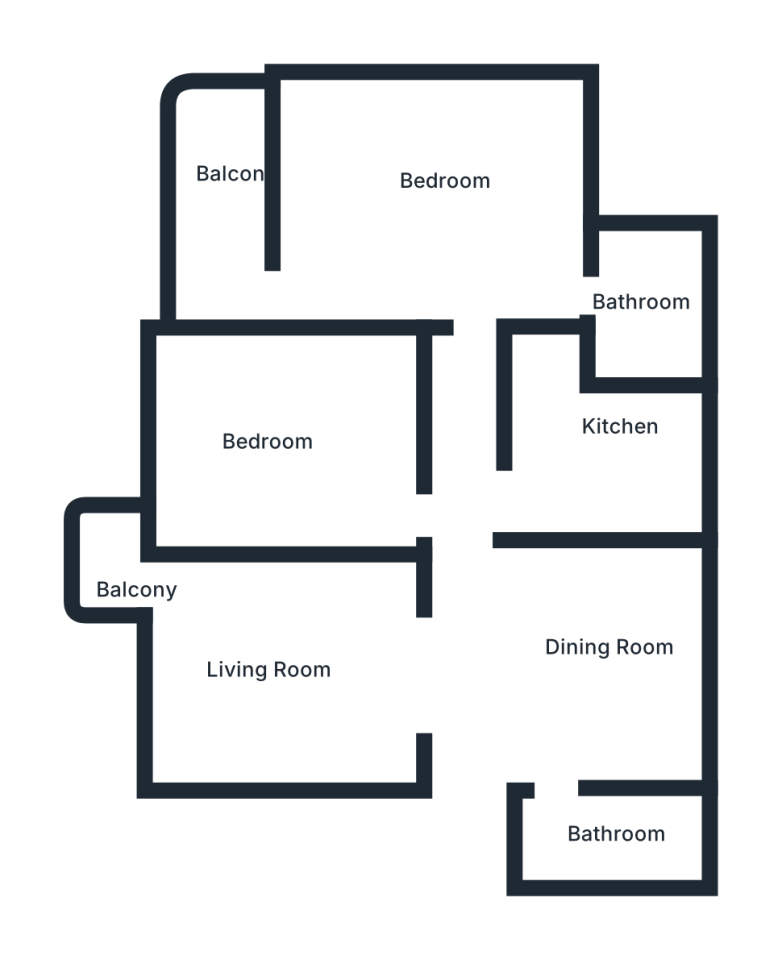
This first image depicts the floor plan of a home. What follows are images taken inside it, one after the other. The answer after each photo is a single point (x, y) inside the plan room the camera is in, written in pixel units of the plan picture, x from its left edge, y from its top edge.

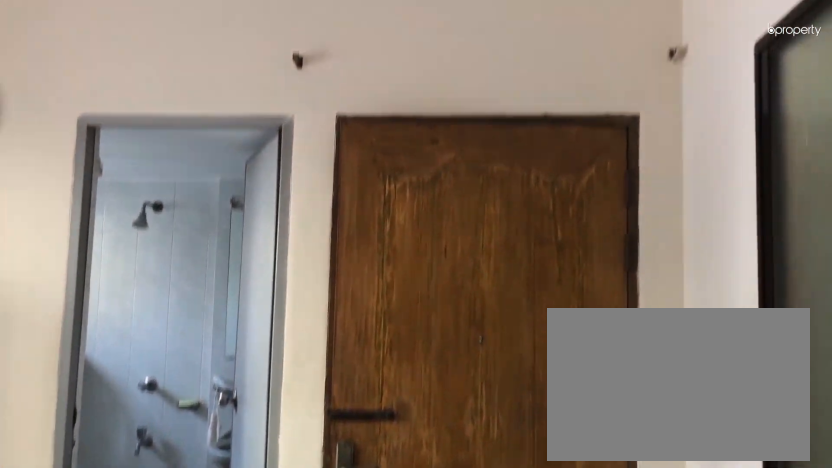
(560, 652)
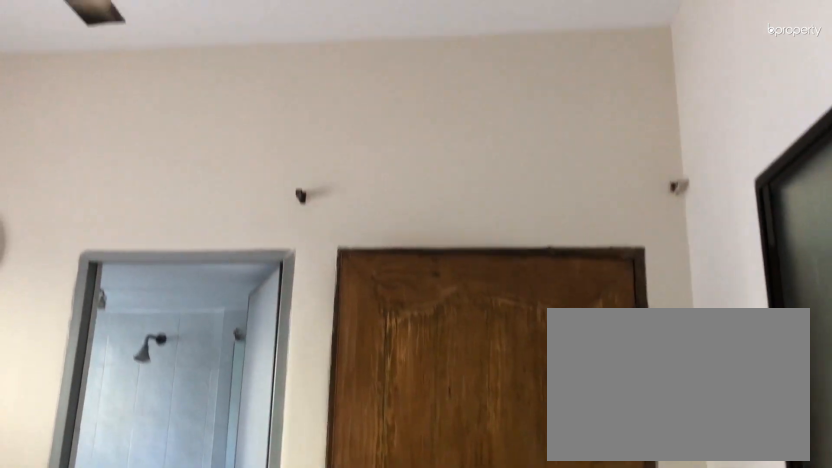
(560, 652)
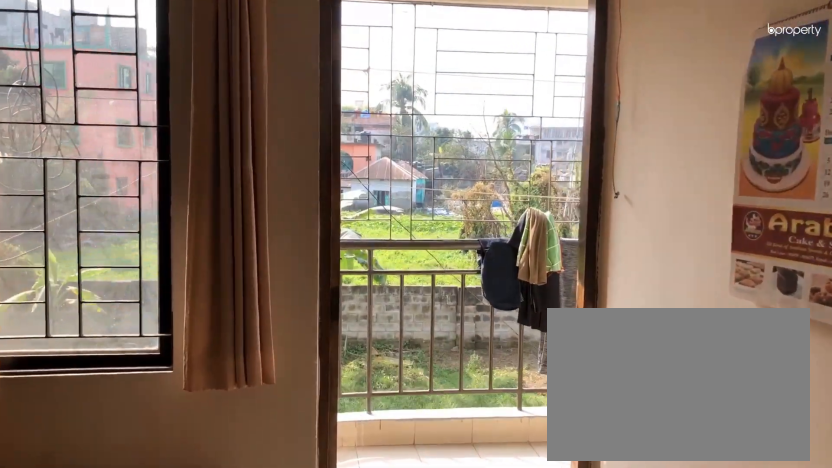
(269, 663)
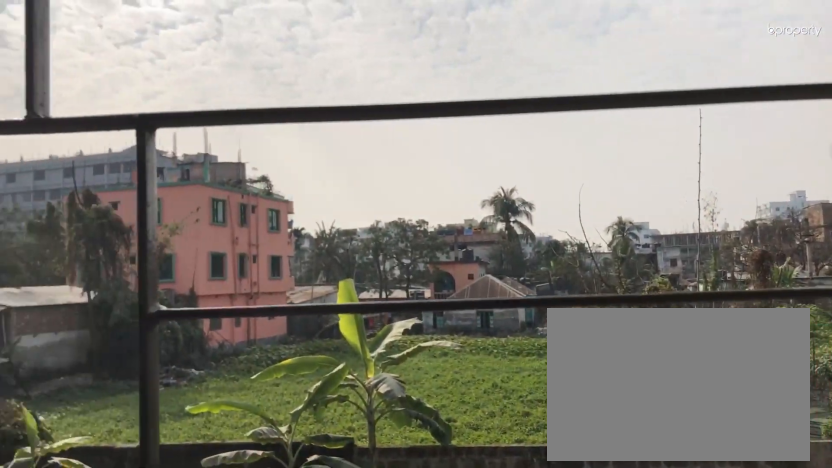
(107, 555)
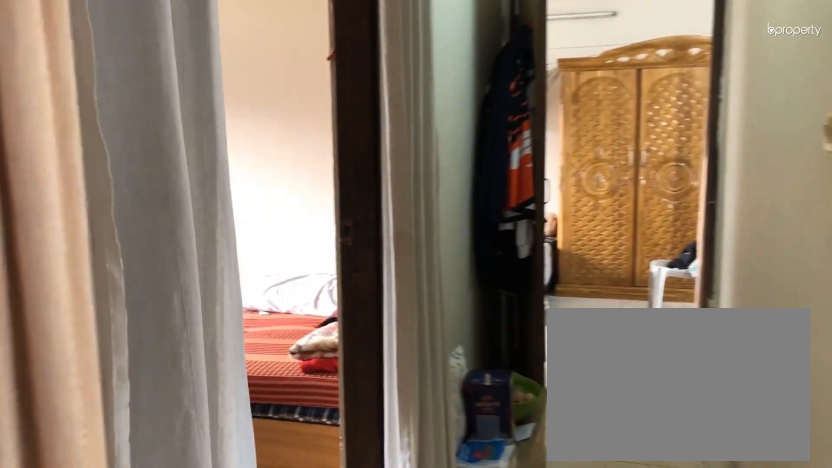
(480, 504)
